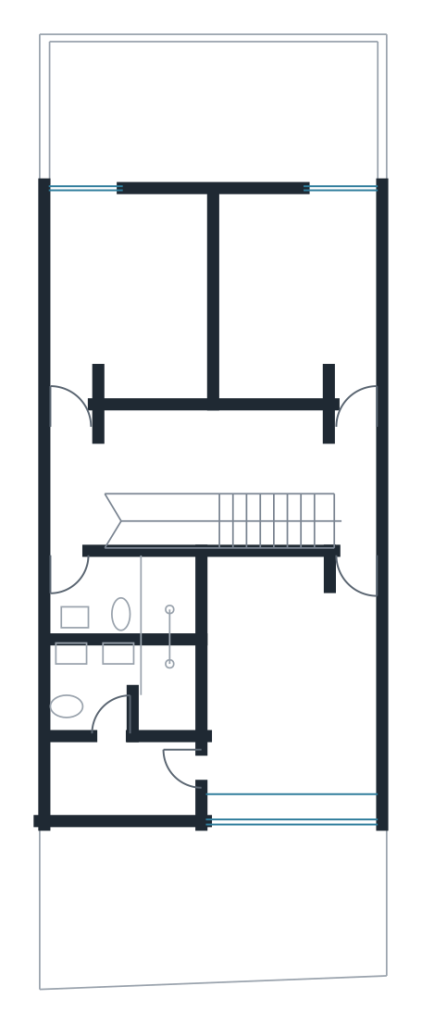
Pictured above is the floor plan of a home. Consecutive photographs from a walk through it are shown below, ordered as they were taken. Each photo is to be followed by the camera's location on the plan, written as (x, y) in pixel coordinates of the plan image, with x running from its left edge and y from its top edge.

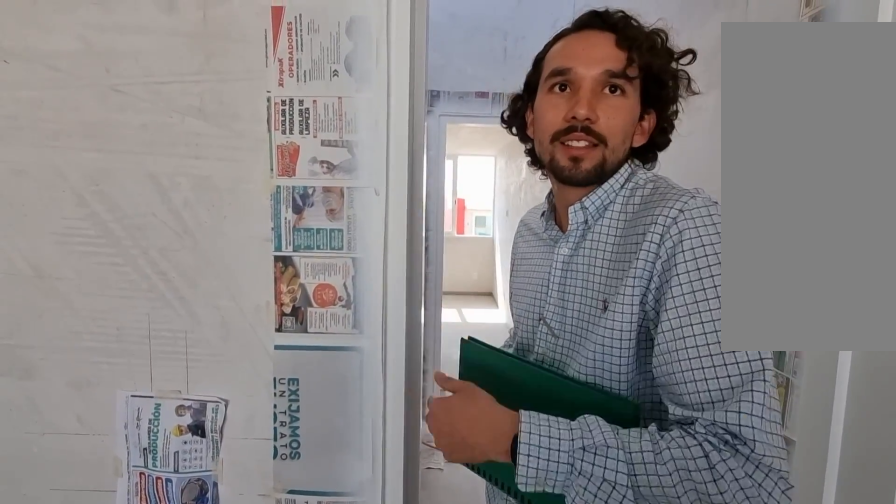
(348, 630)
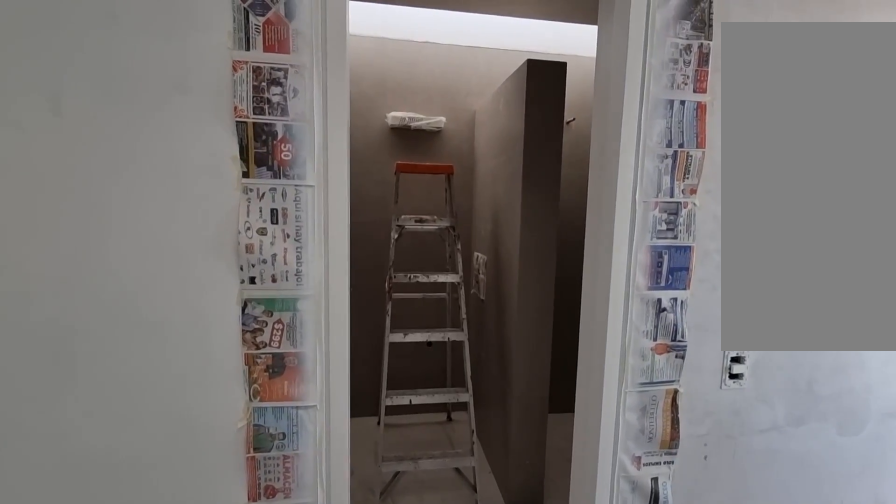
(120, 759)
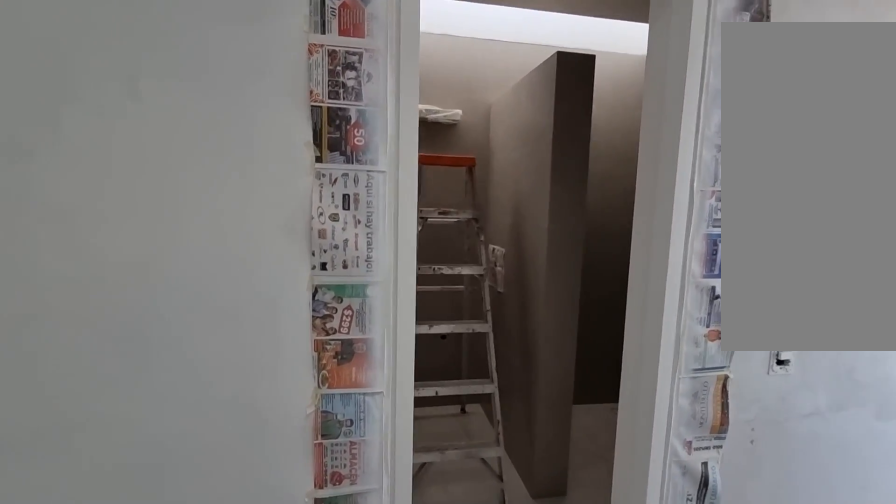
(120, 759)
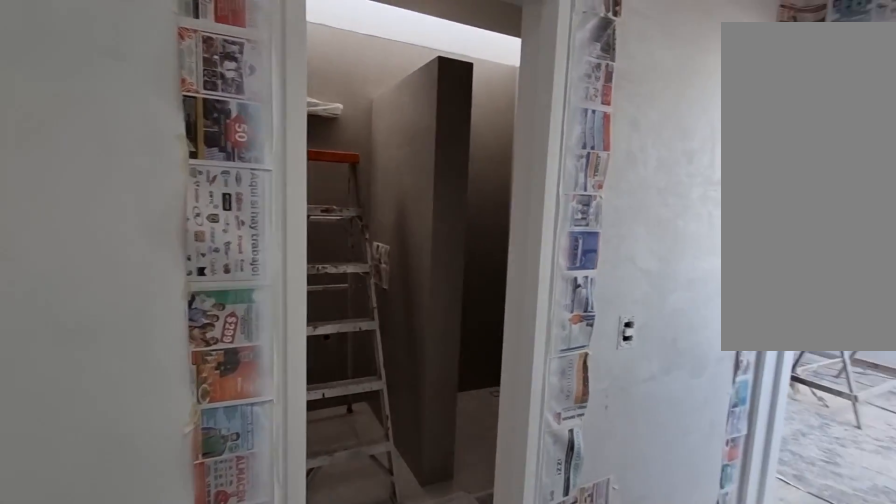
(120, 759)
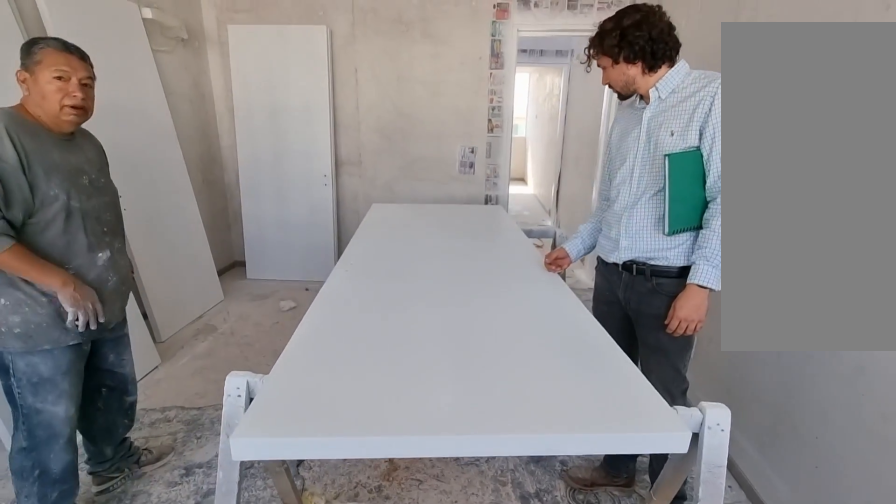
(296, 748)
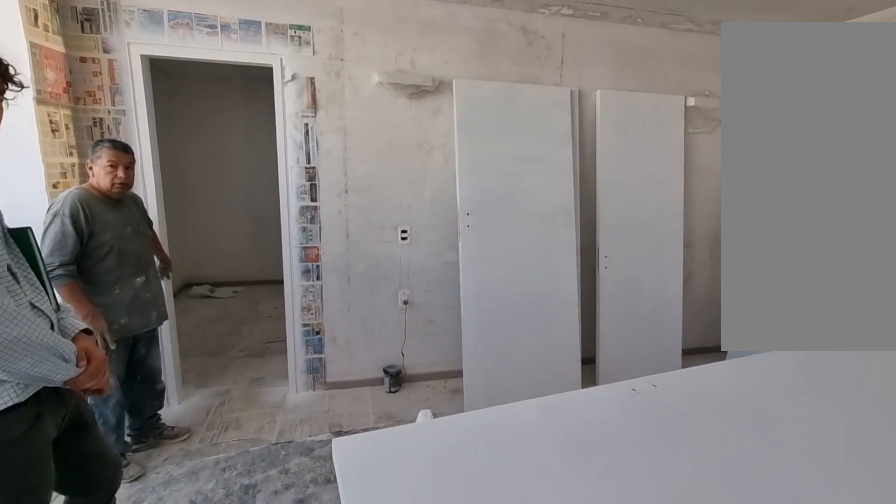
(300, 755)
